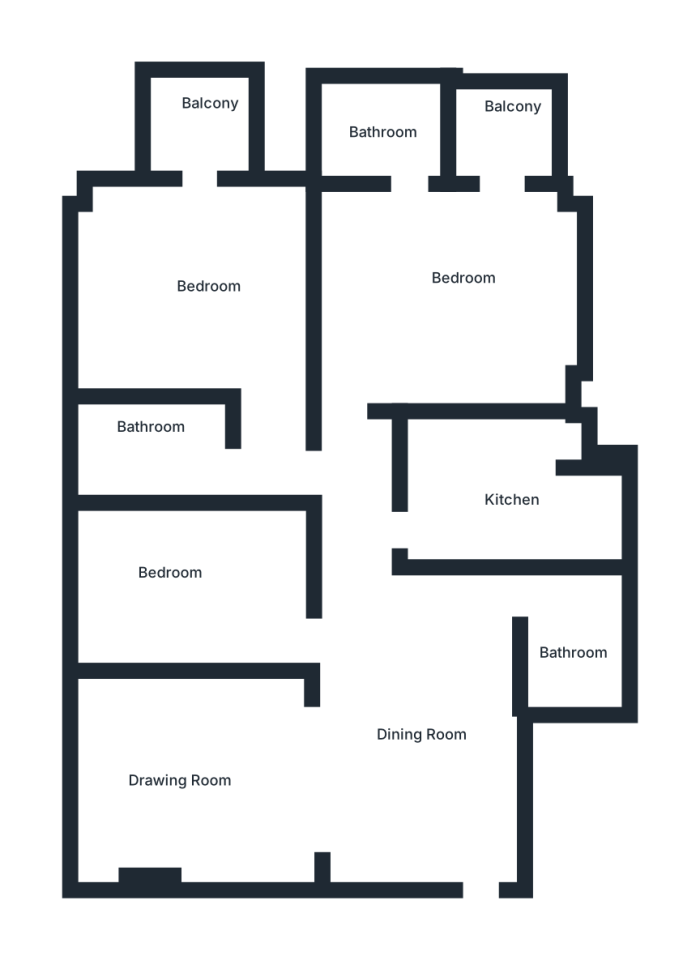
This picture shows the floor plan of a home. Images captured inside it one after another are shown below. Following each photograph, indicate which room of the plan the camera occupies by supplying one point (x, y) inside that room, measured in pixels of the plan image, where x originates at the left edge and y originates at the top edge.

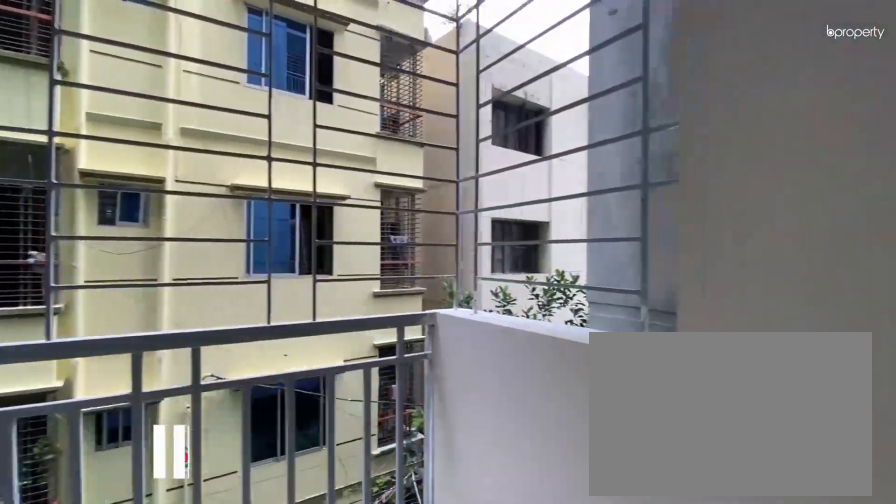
(198, 124)
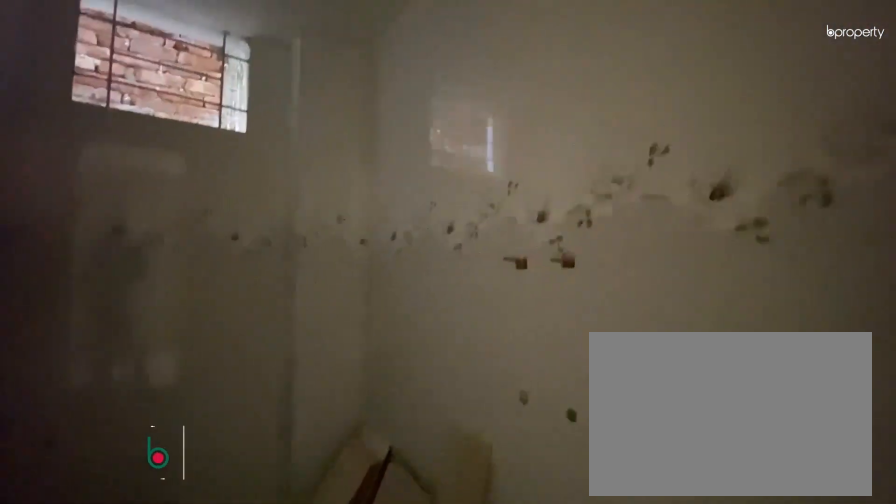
(162, 451)
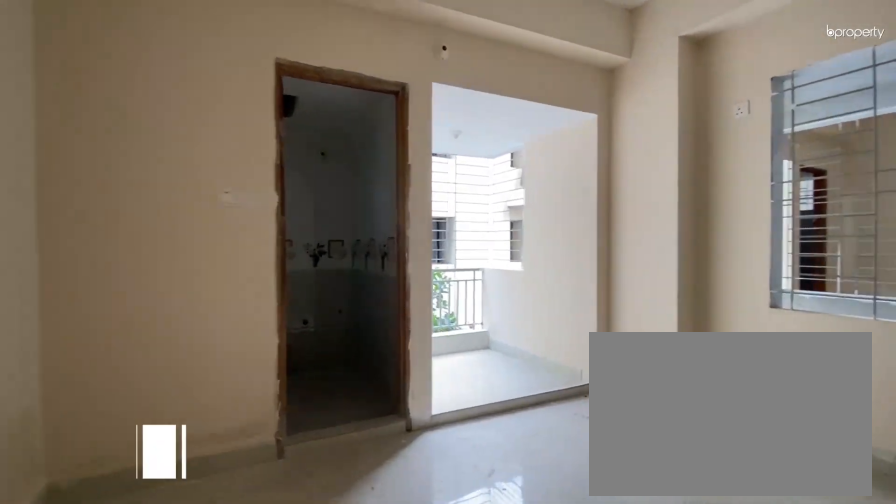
(427, 297)
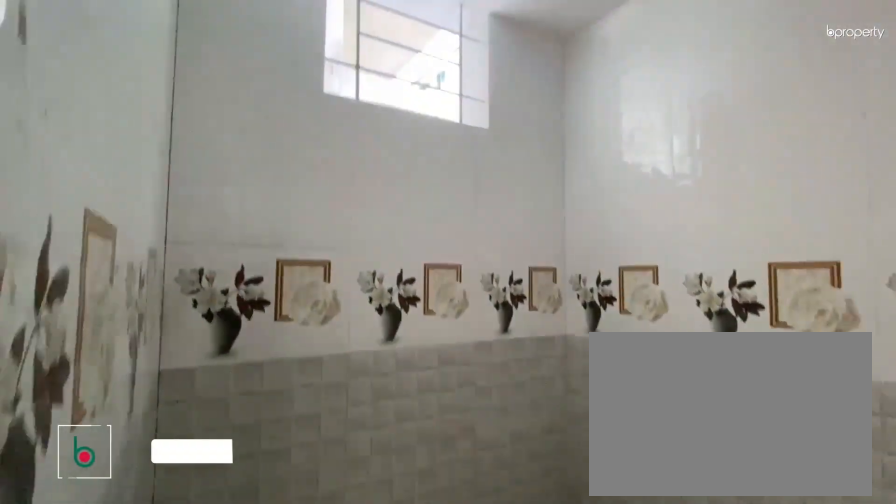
(390, 135)
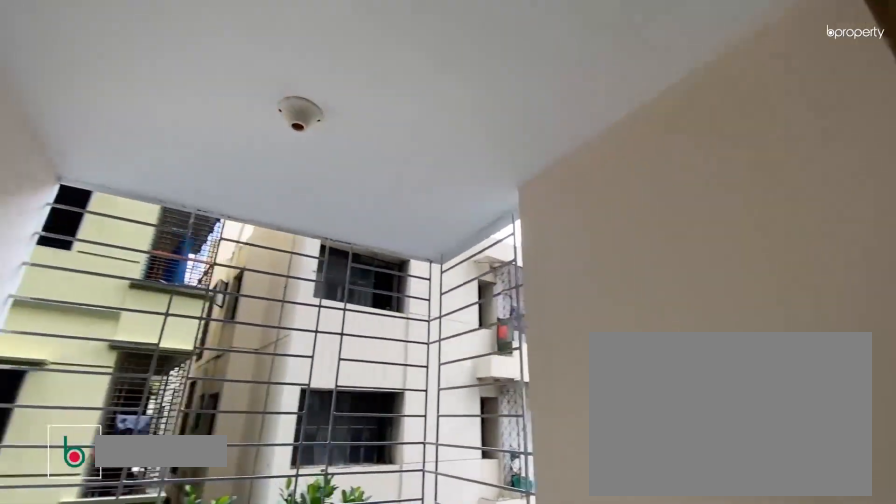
(501, 131)
